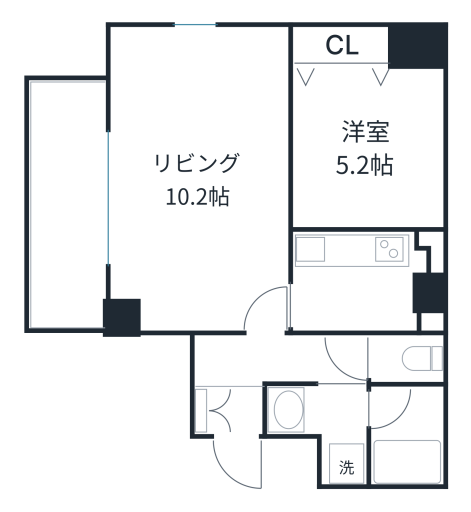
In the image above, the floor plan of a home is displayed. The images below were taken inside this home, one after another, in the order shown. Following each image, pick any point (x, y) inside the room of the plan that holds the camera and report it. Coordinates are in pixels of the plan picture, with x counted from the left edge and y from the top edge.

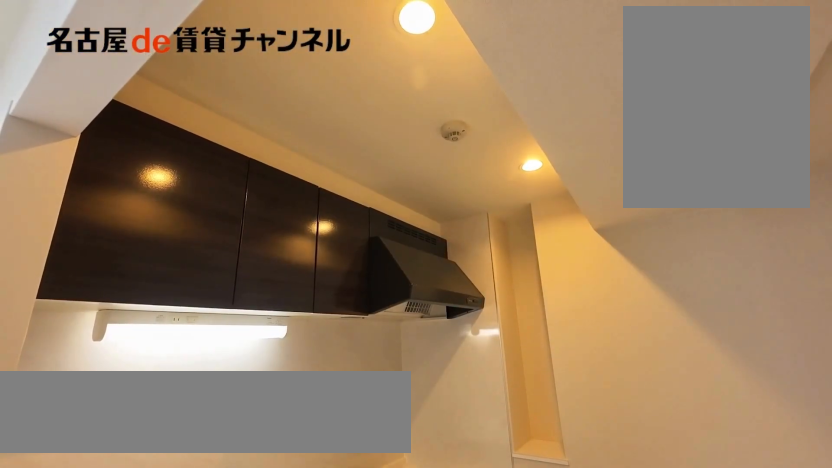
(365, 280)
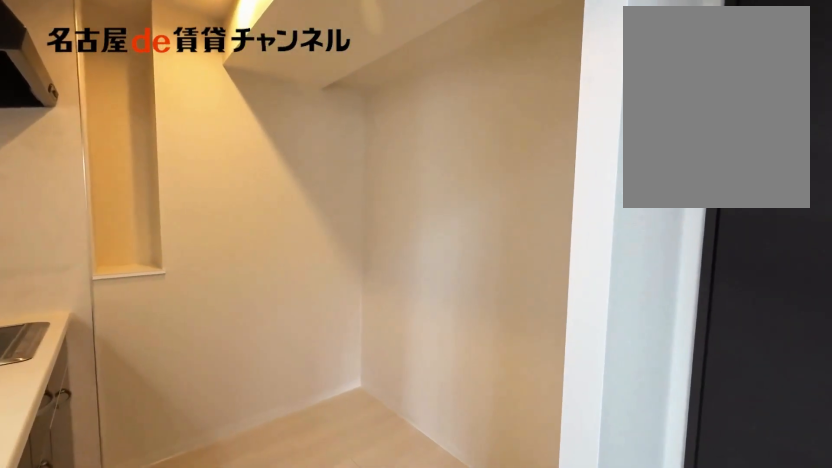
(365, 280)
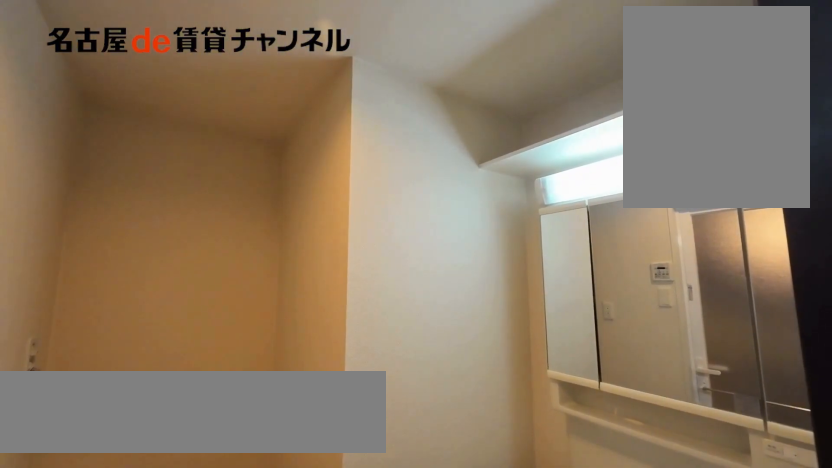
(327, 425)
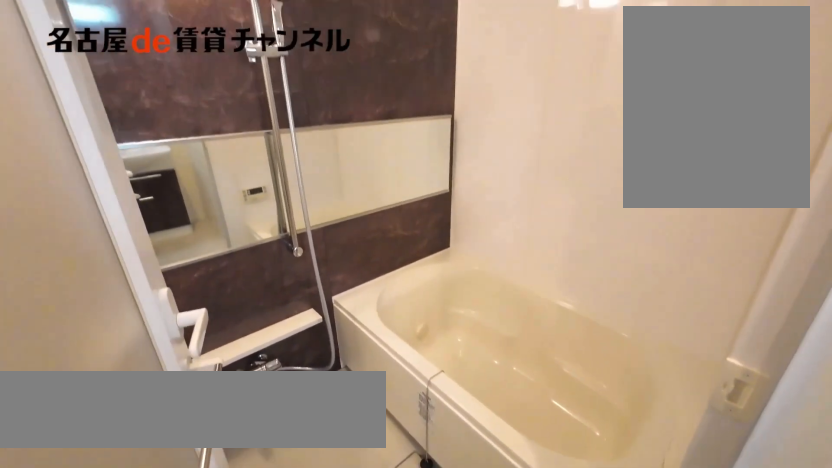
(405, 435)
